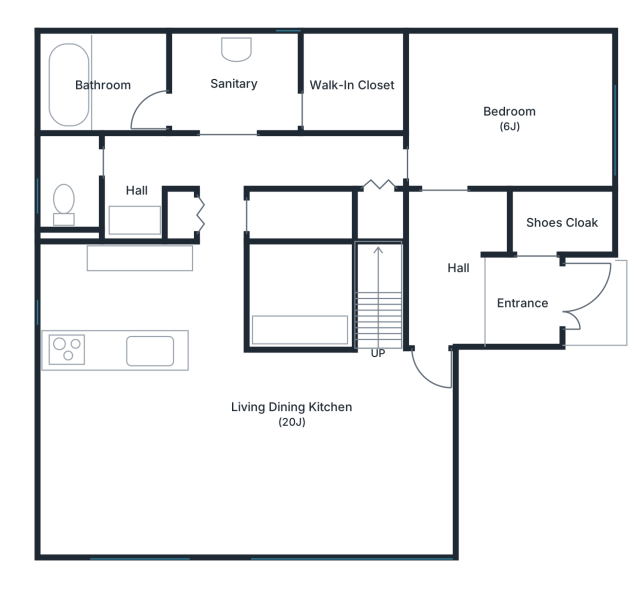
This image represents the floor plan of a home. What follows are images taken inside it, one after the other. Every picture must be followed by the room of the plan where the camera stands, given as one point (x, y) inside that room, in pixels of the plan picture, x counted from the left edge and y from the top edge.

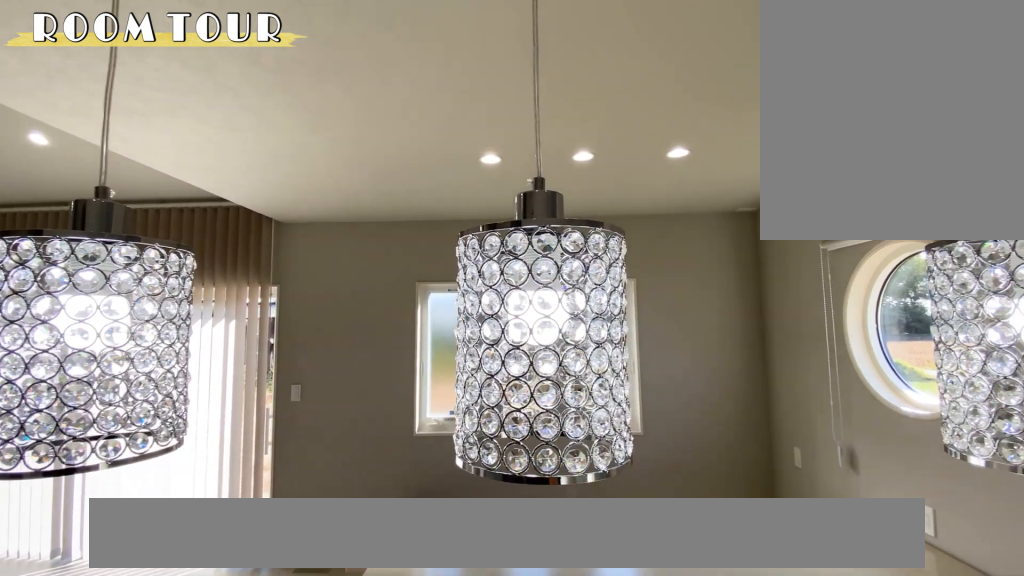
(113, 299)
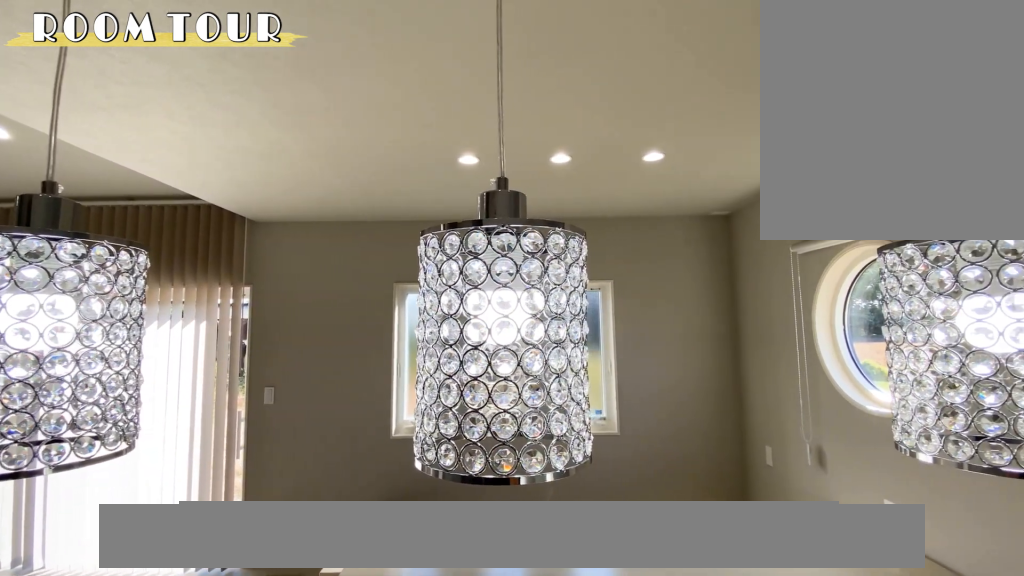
(113, 299)
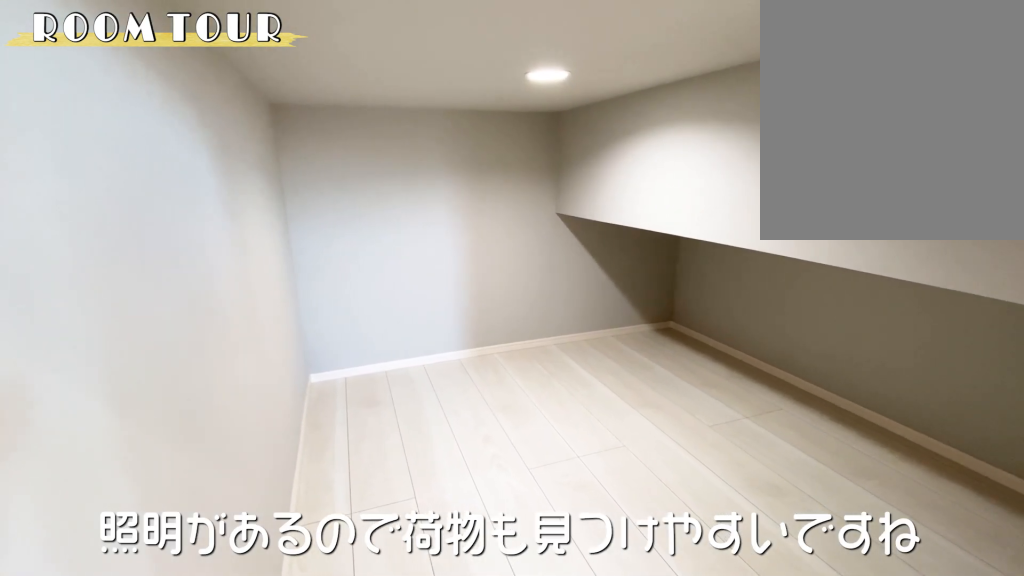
(301, 218)
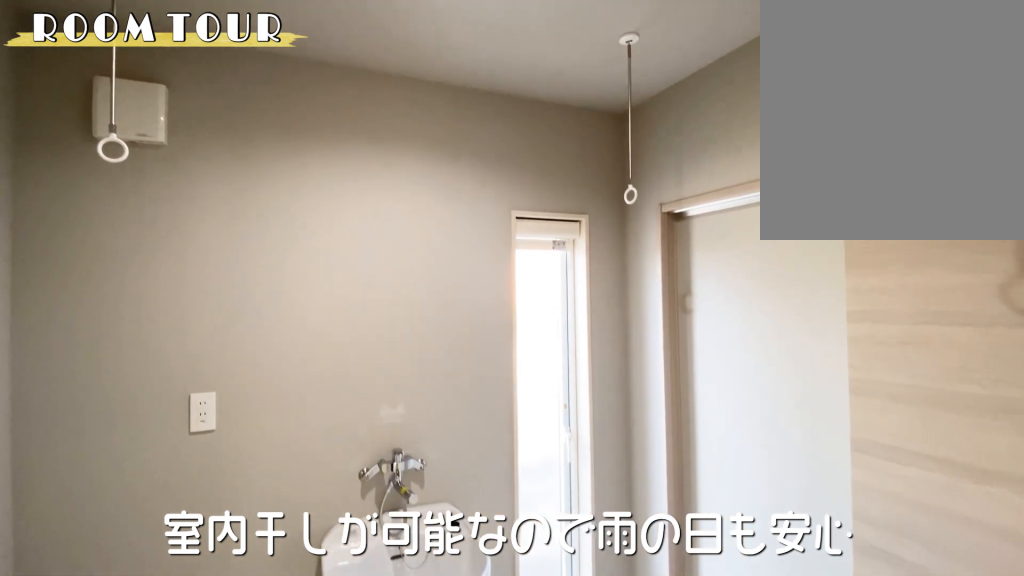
(236, 85)
